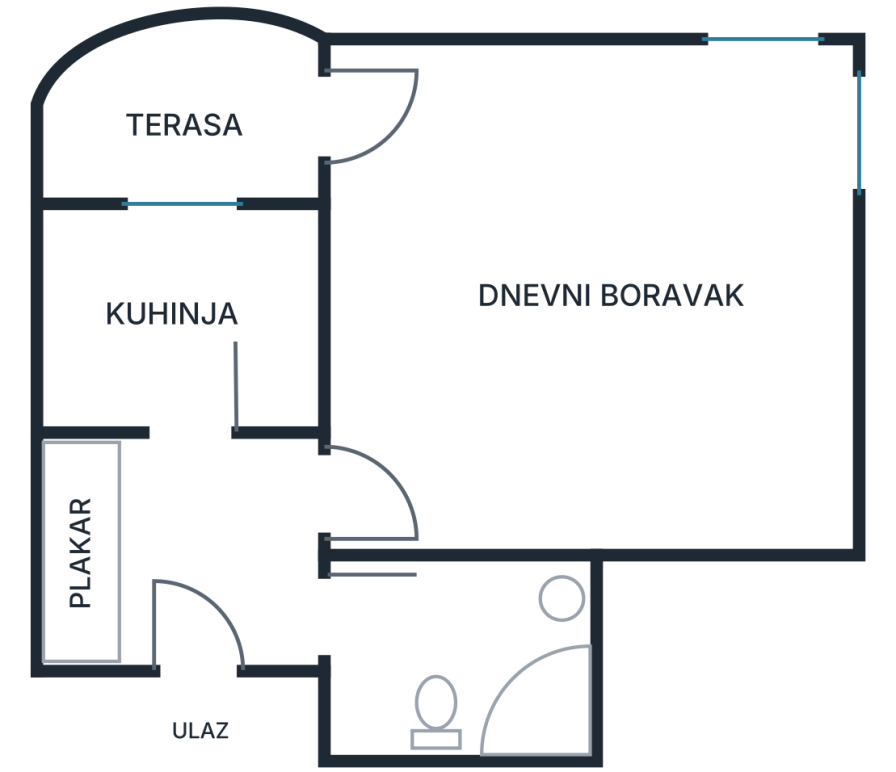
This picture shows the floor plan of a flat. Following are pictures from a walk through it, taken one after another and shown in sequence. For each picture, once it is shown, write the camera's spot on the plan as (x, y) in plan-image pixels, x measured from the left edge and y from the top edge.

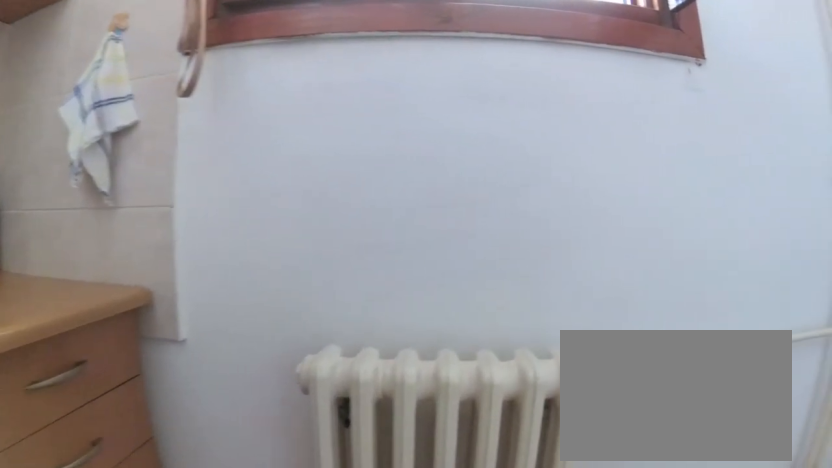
(201, 323)
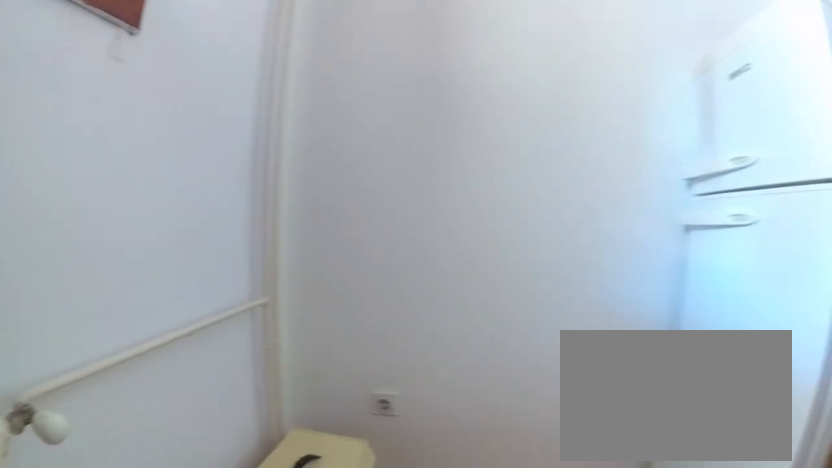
(169, 291)
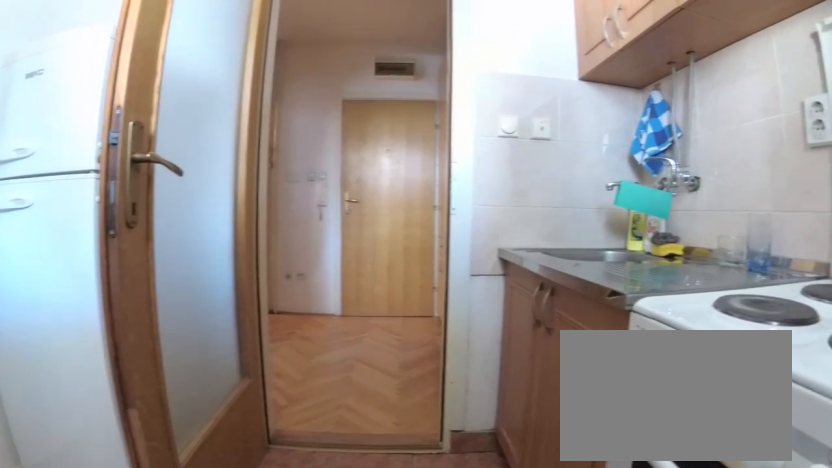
(196, 258)
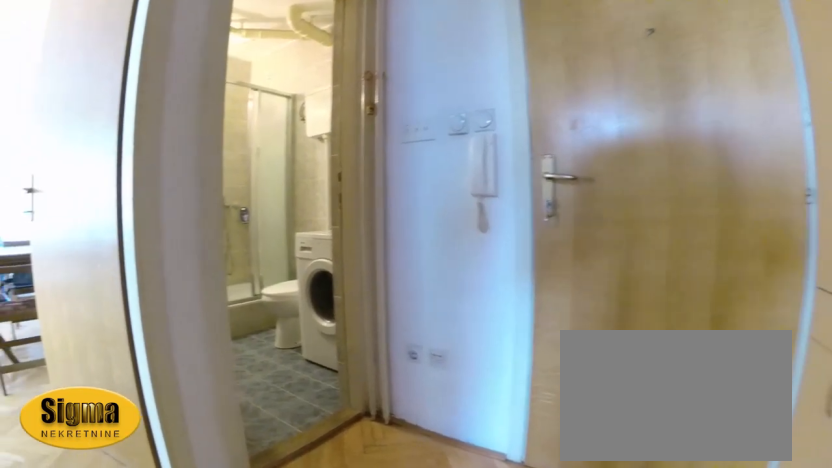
(199, 469)
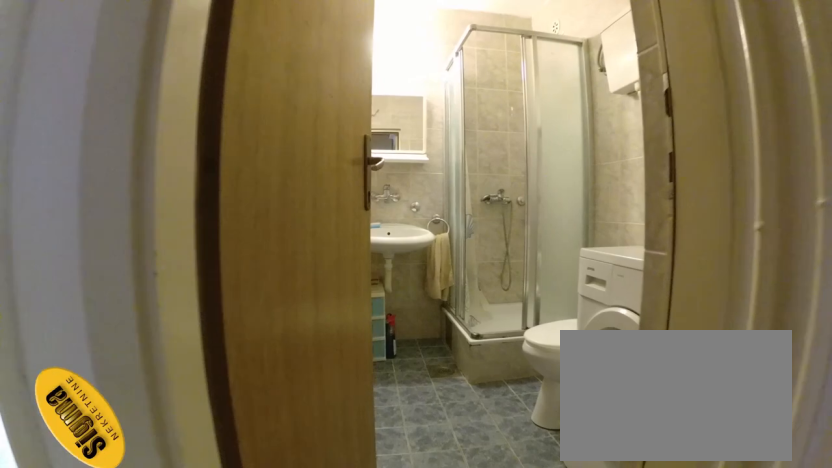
(239, 592)
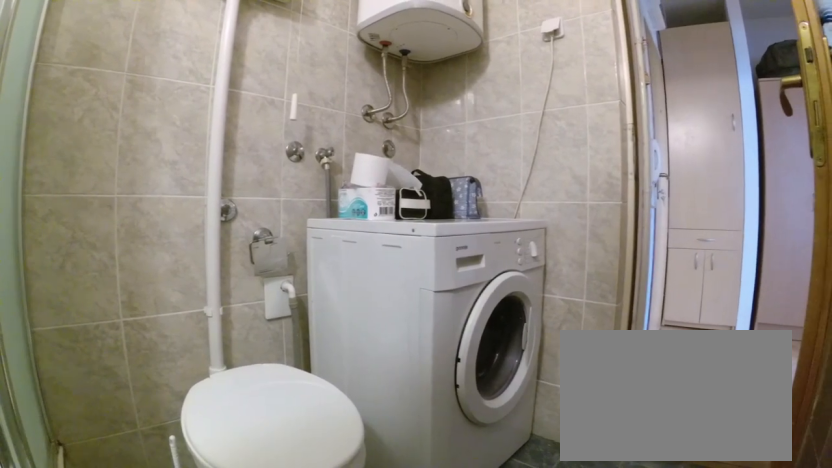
(565, 597)
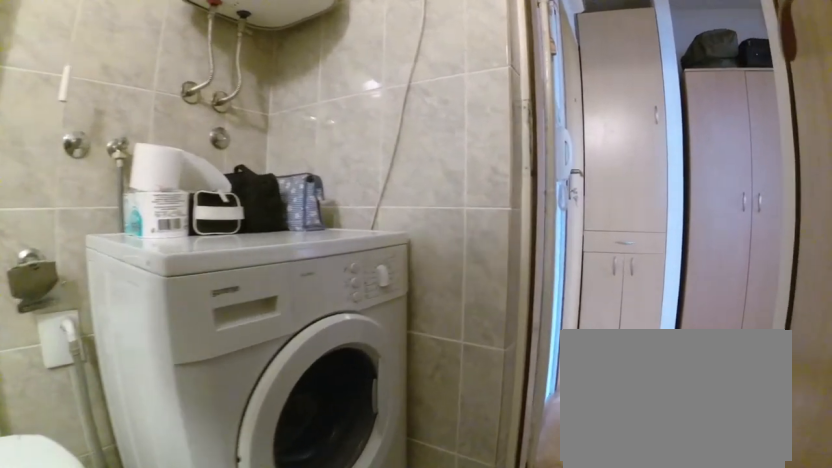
(504, 601)
